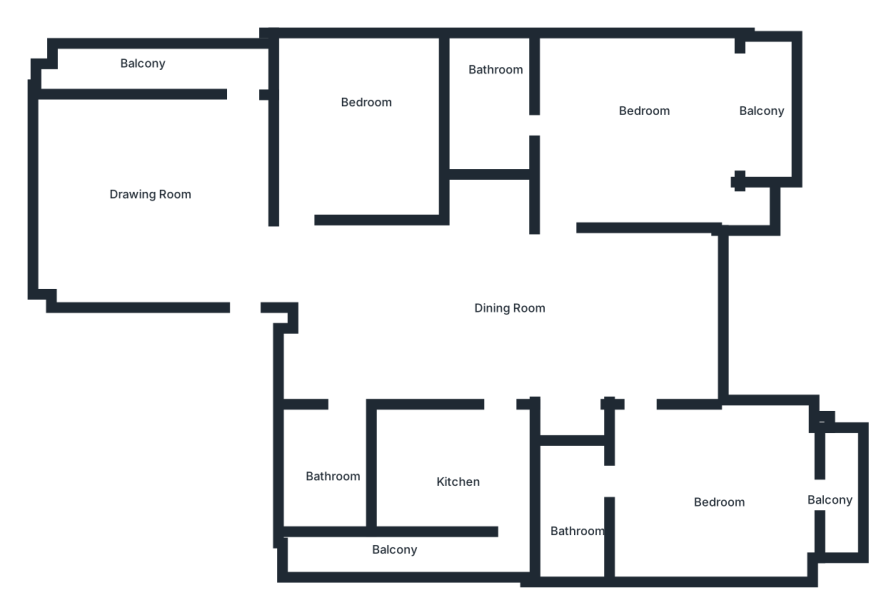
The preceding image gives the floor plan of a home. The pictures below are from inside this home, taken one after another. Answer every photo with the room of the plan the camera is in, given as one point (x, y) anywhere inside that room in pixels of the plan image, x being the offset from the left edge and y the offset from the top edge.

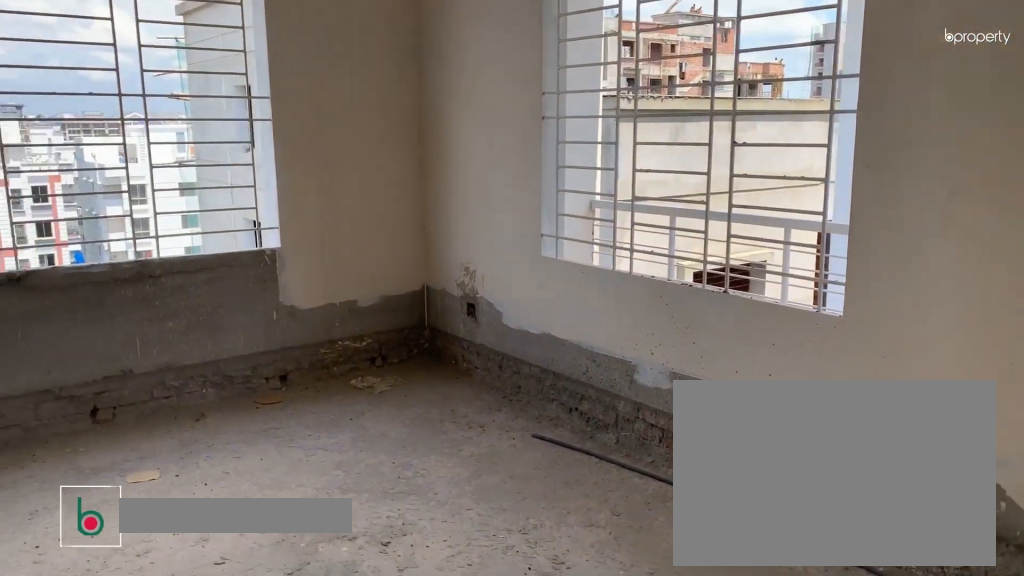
(186, 187)
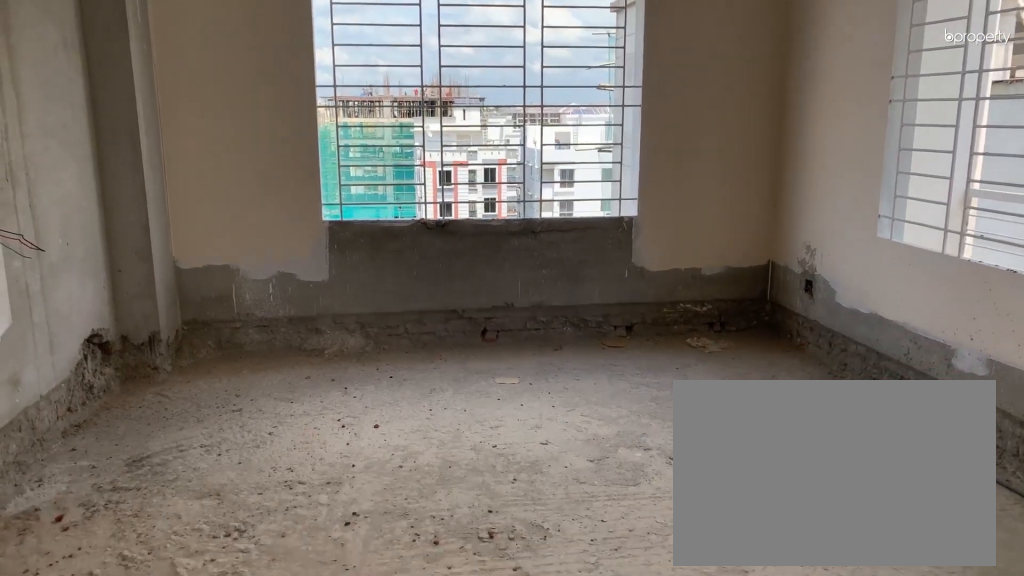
(186, 187)
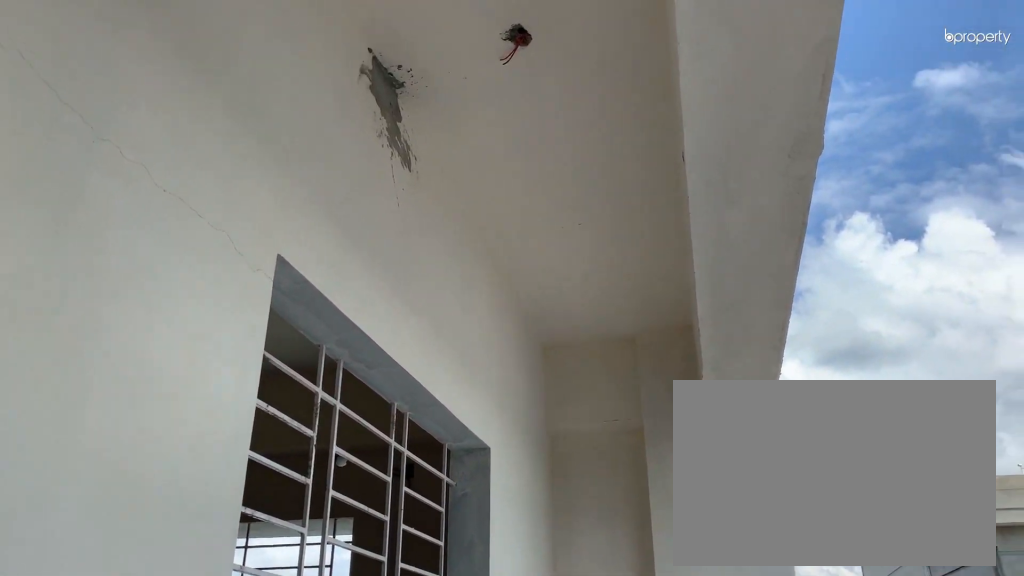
(184, 67)
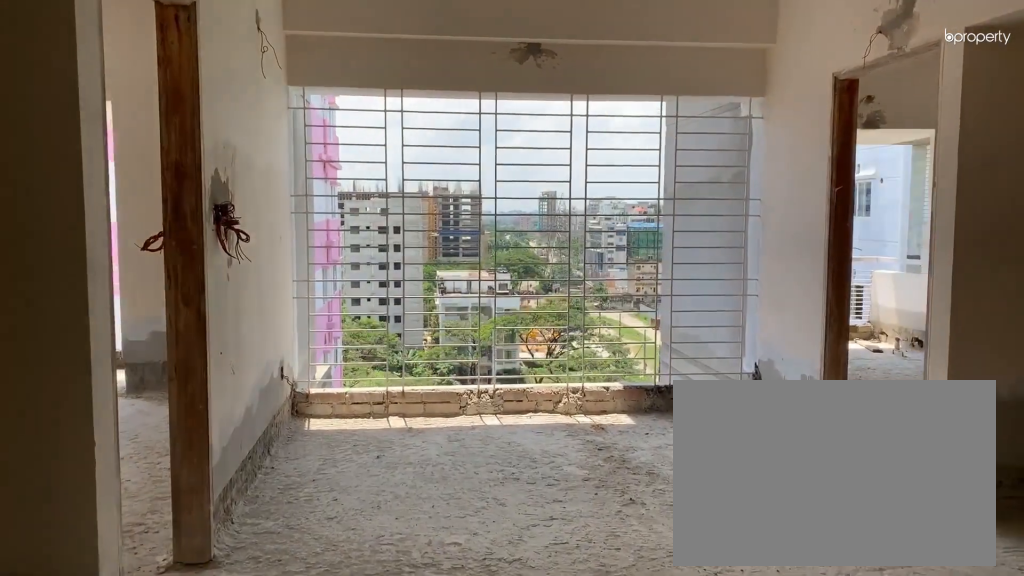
(443, 320)
